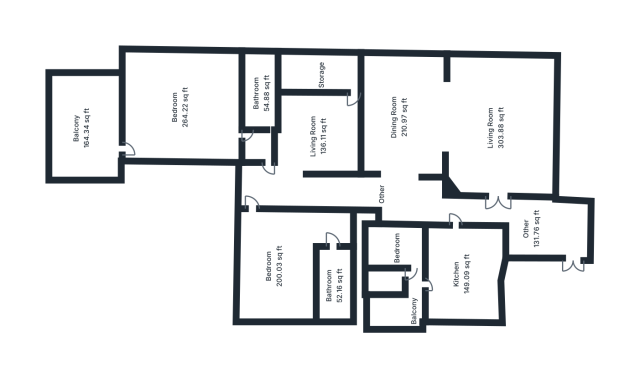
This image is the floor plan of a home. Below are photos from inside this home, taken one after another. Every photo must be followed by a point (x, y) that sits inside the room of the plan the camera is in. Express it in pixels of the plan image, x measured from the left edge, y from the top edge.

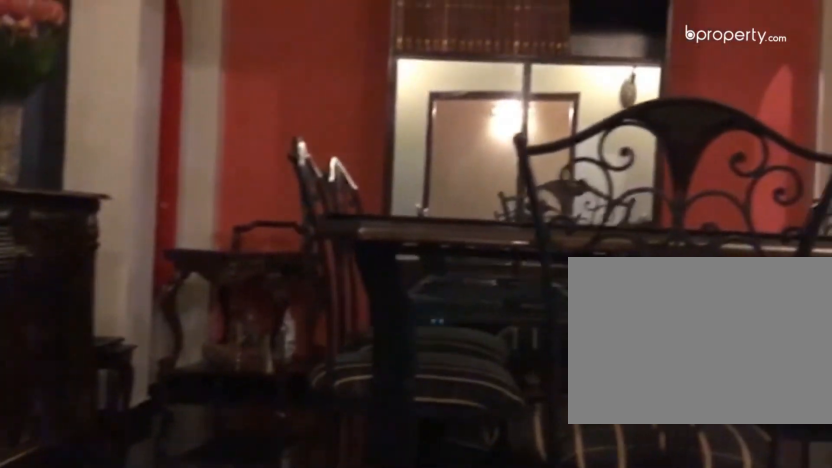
(404, 124)
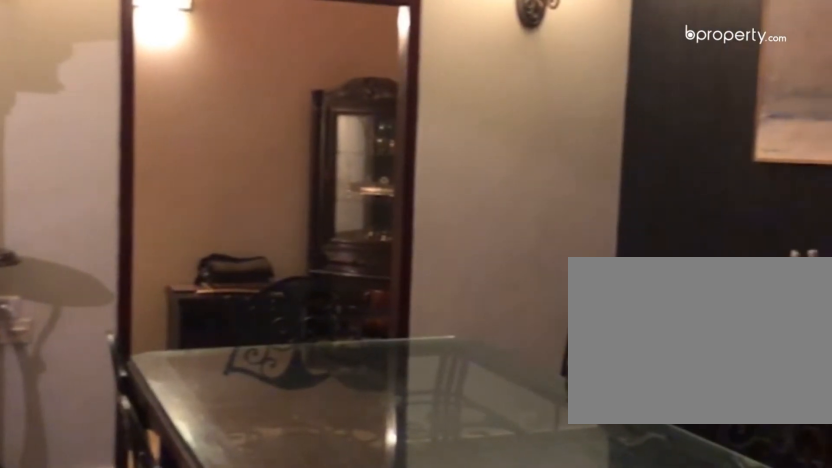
(404, 123)
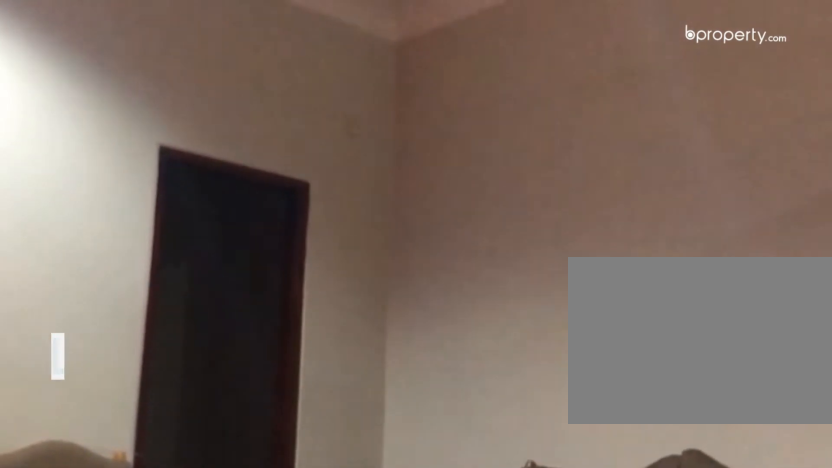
(318, 136)
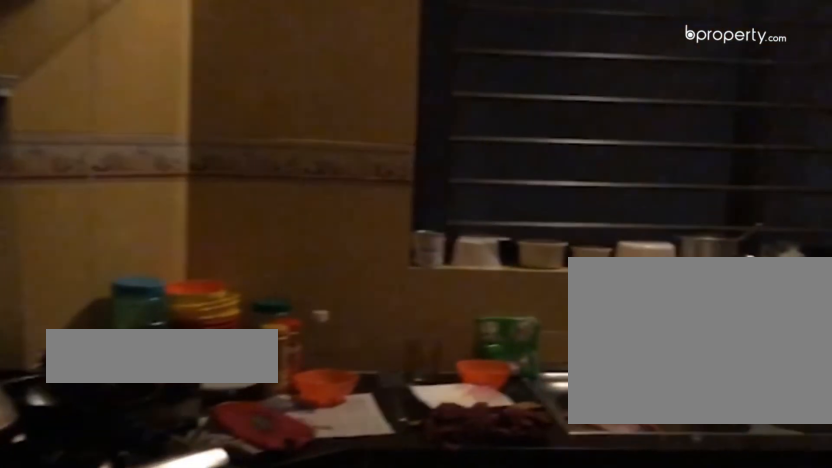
(465, 290)
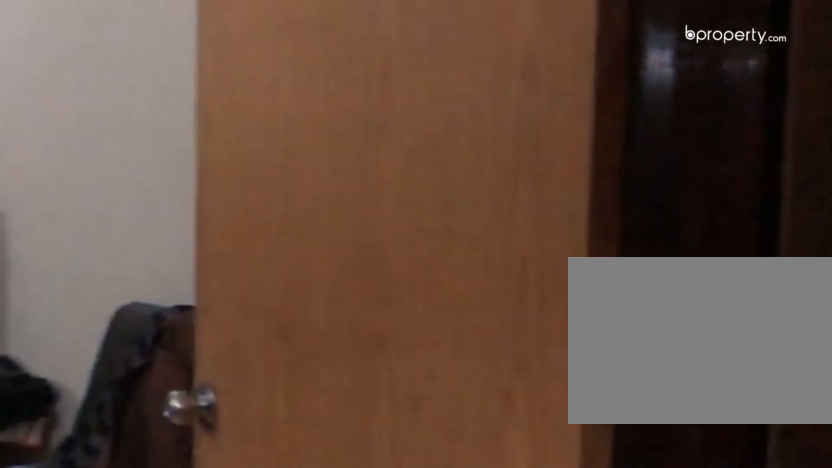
(192, 126)
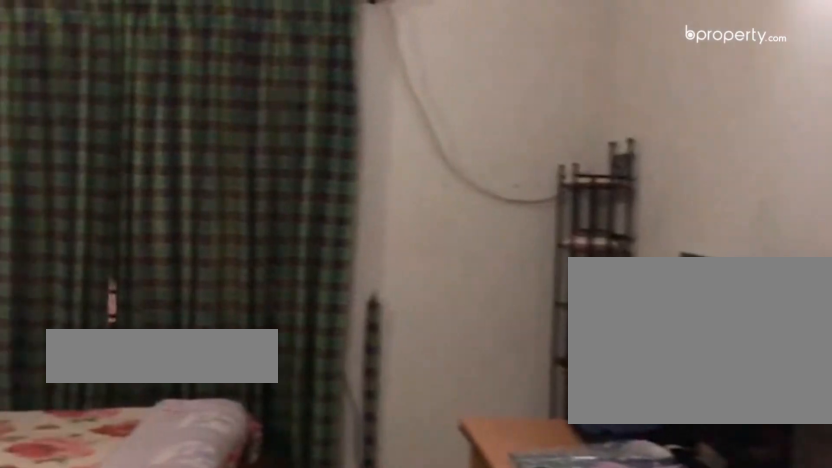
(192, 126)
